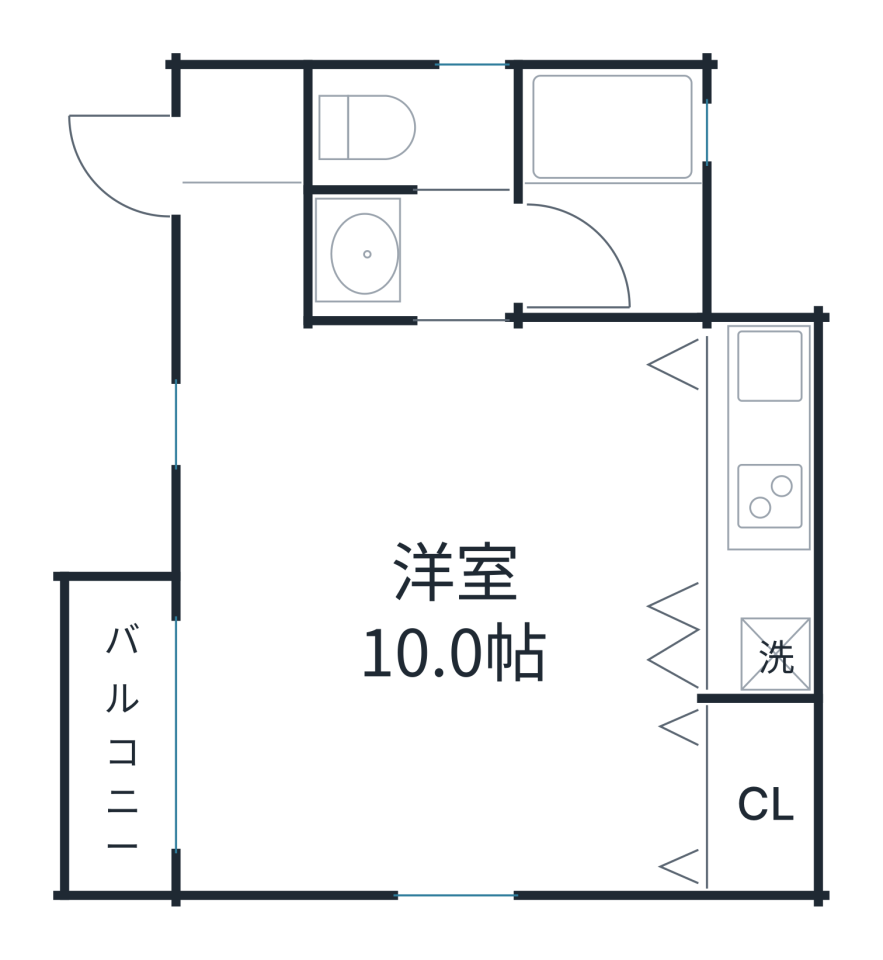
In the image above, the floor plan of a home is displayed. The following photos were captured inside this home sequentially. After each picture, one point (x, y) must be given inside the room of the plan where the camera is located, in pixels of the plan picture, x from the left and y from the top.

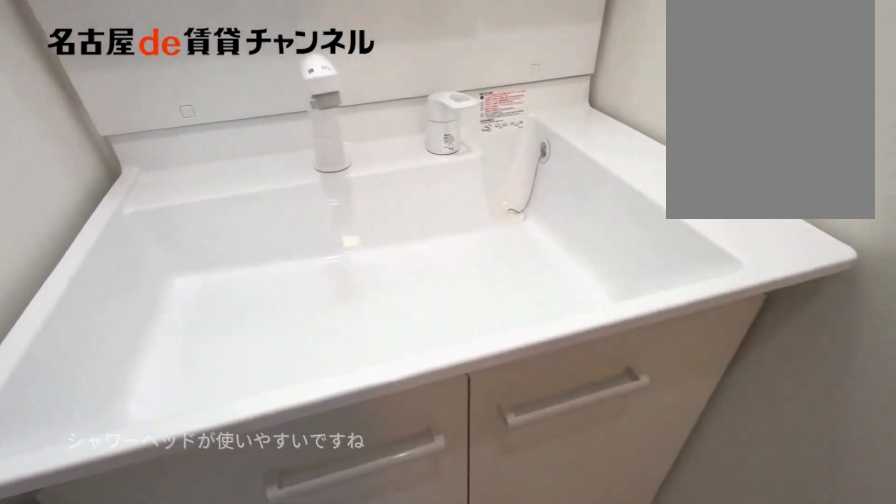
(411, 259)
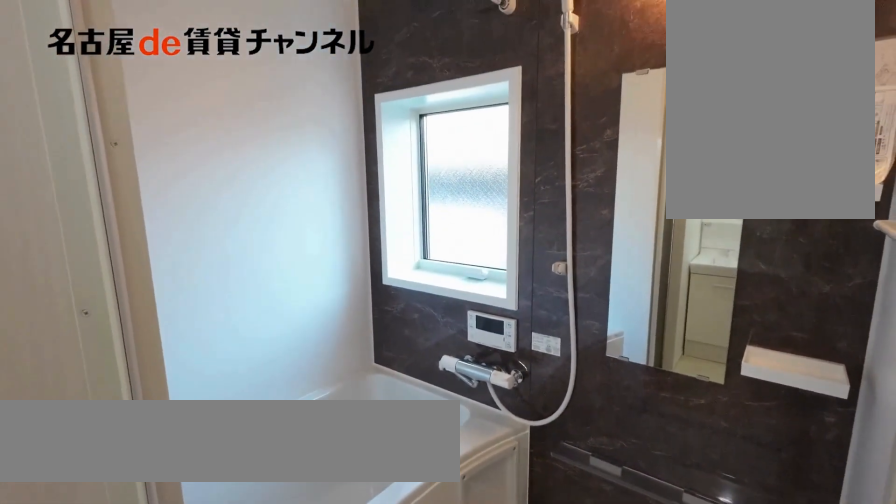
(612, 189)
